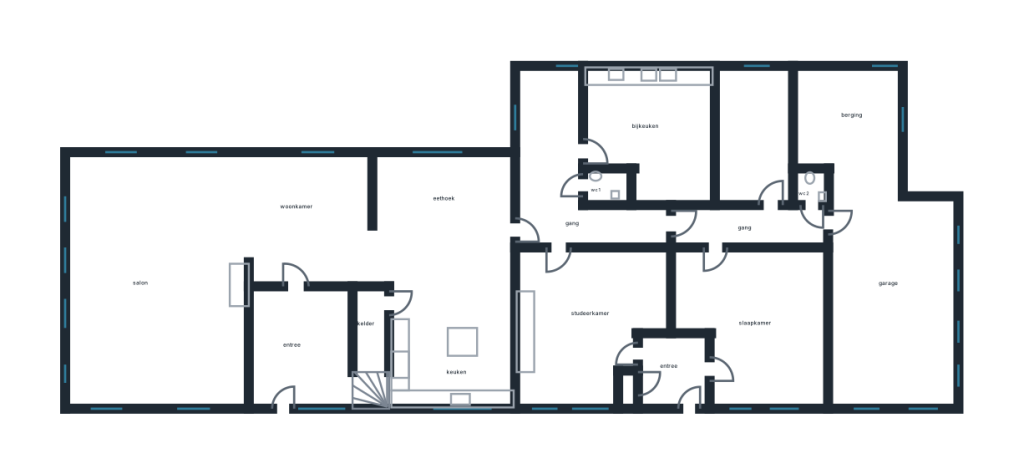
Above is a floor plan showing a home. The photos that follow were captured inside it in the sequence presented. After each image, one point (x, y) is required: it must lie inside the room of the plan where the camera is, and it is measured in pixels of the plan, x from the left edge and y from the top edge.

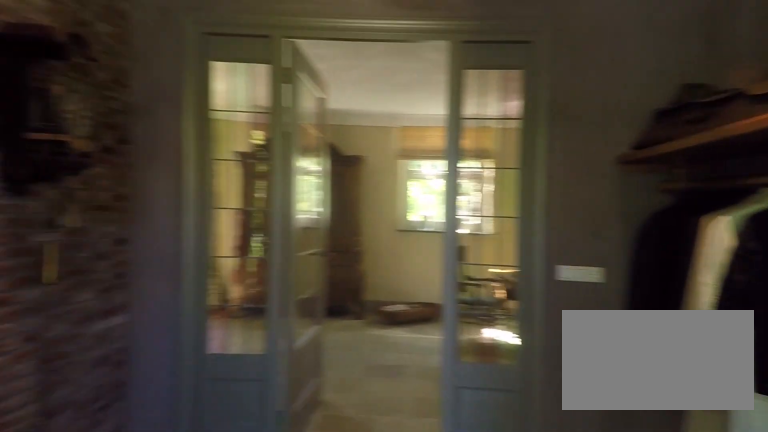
(302, 348)
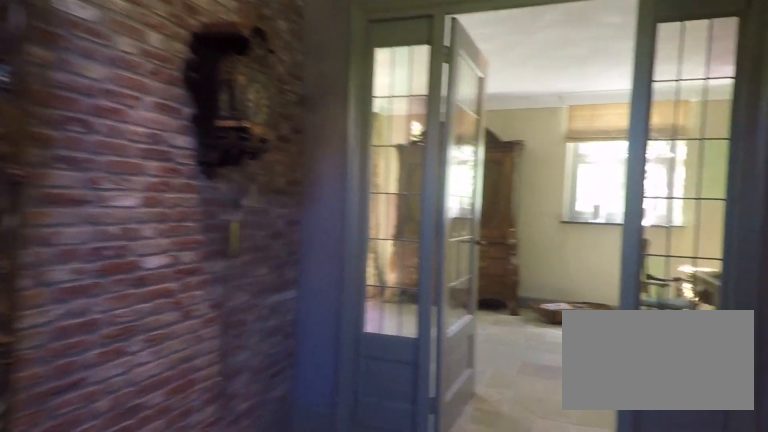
(302, 348)
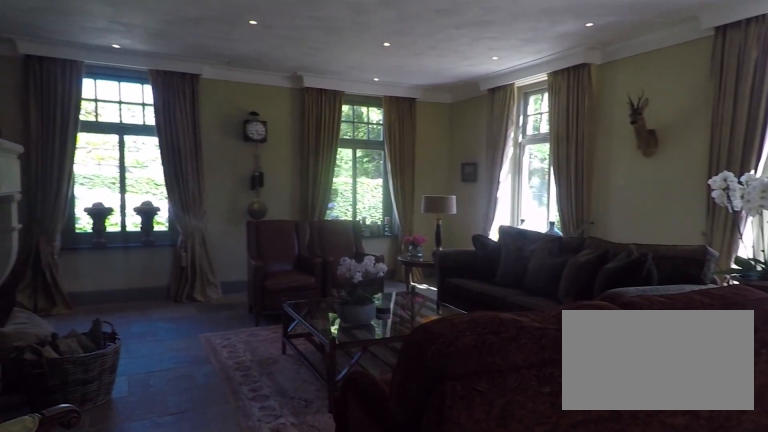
(203, 264)
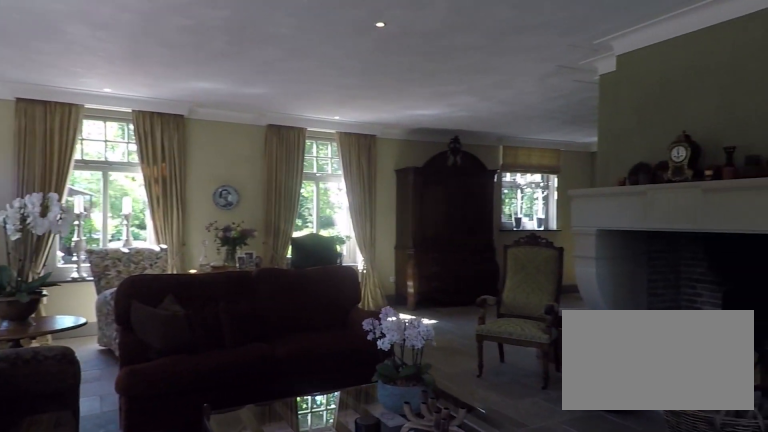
(203, 264)
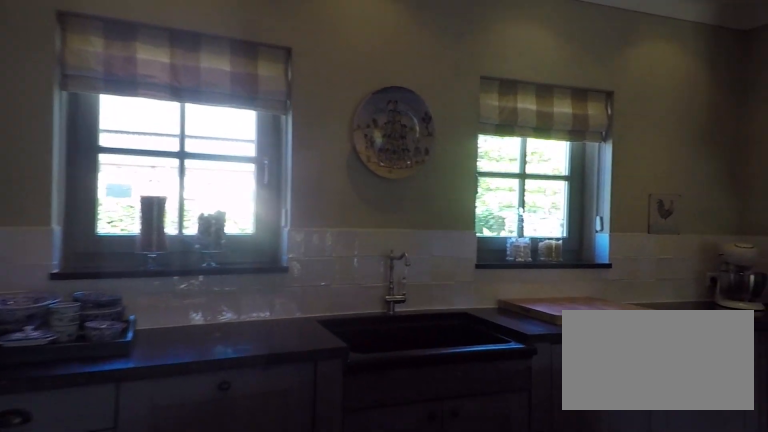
(448, 279)
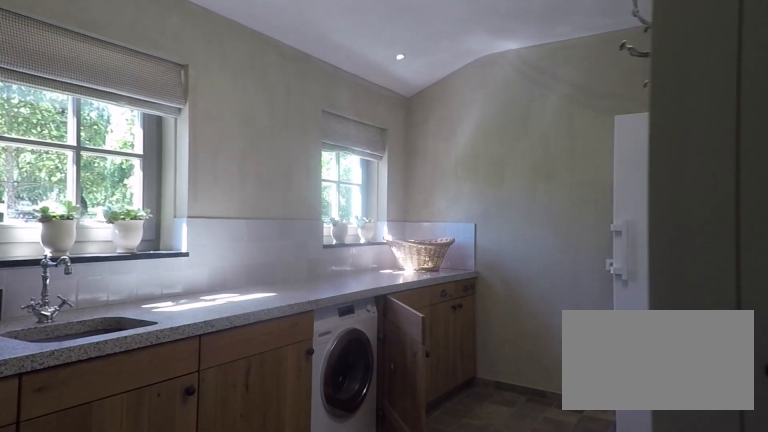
(652, 135)
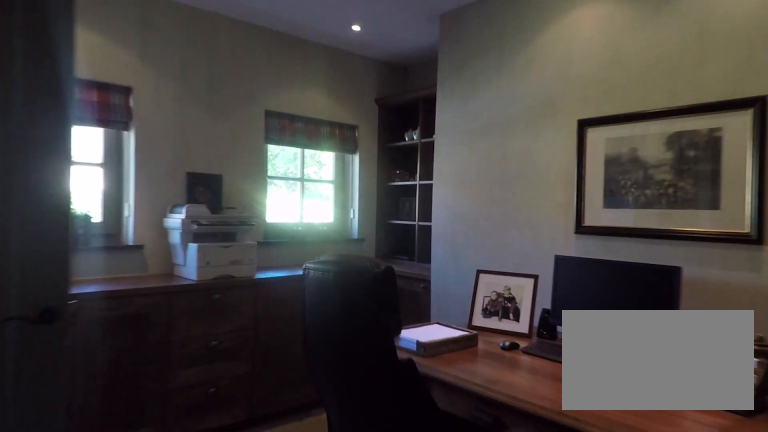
(589, 321)
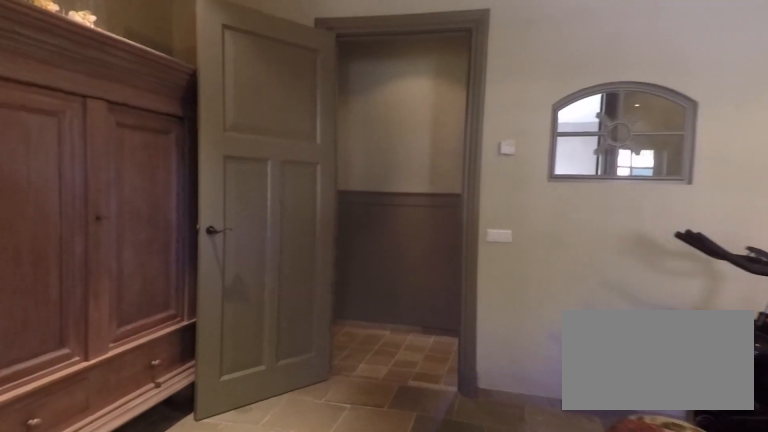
(754, 323)
